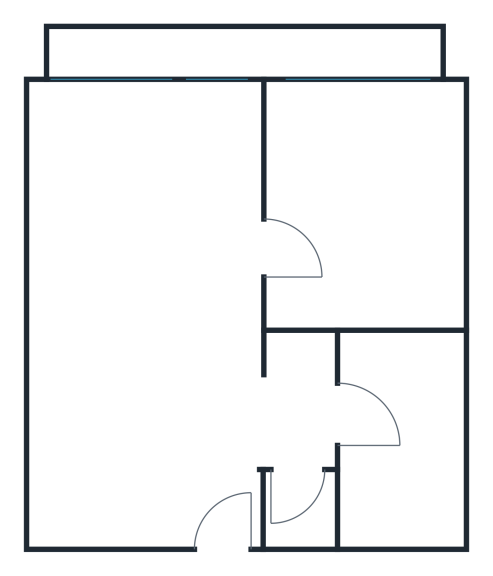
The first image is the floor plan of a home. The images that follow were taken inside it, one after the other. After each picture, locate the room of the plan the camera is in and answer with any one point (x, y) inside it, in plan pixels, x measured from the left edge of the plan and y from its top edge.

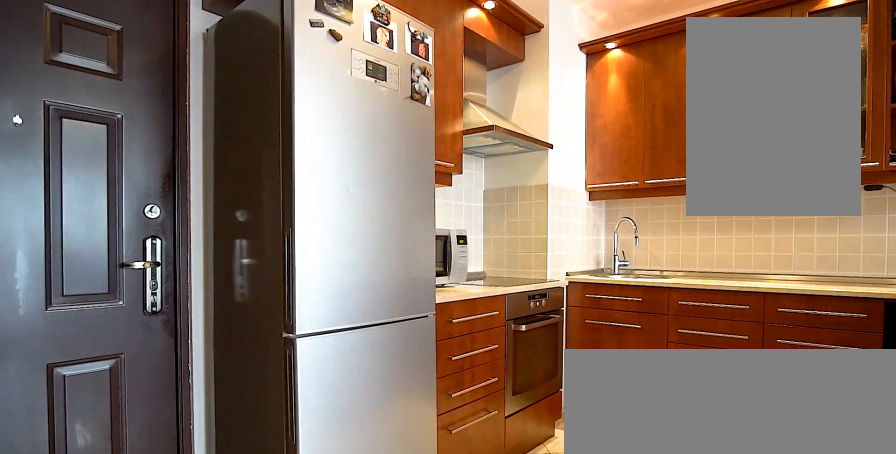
(226, 484)
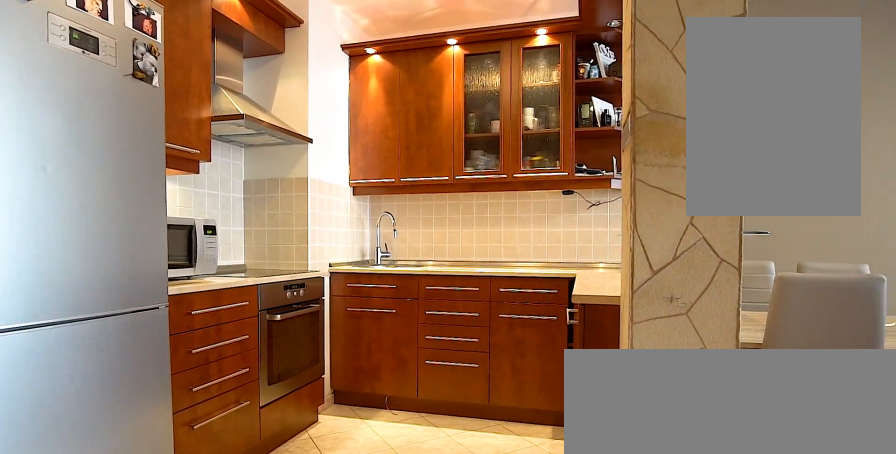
(226, 484)
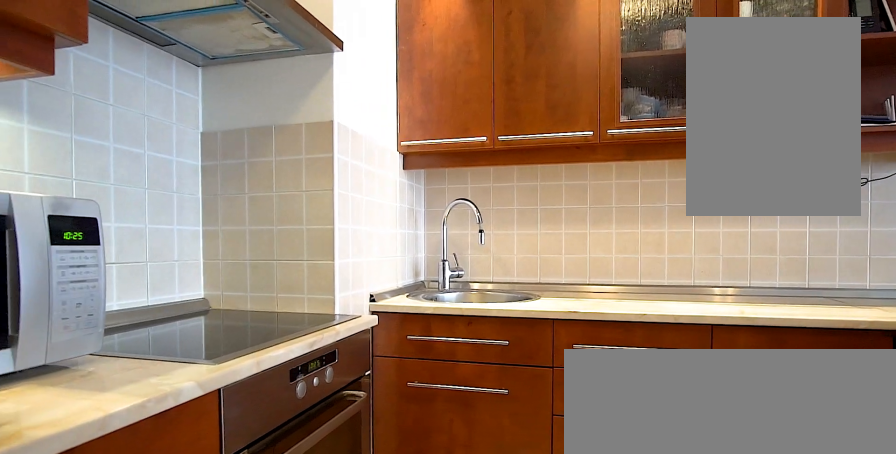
(138, 441)
